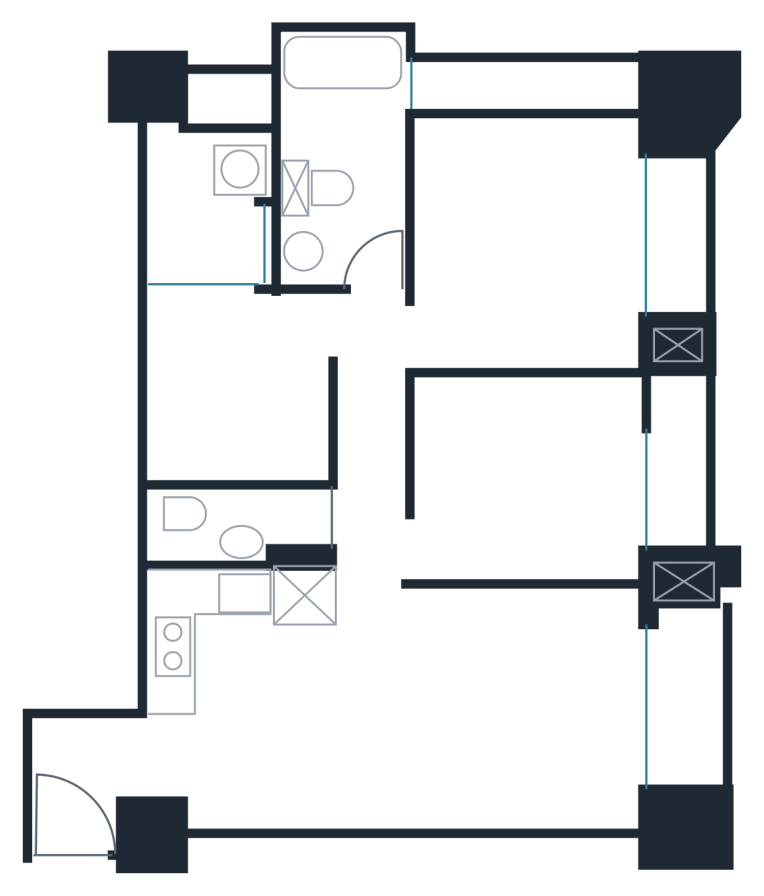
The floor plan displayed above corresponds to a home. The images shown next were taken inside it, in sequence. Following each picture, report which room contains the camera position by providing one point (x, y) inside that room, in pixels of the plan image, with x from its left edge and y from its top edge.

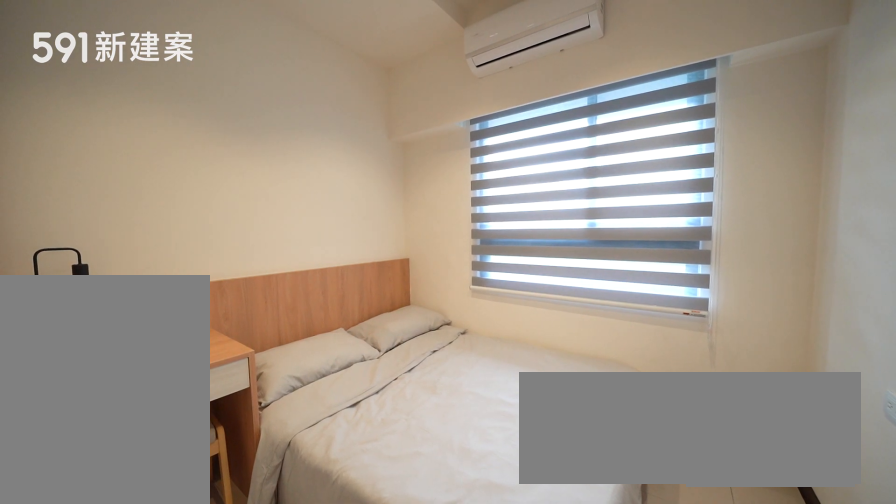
(534, 480)
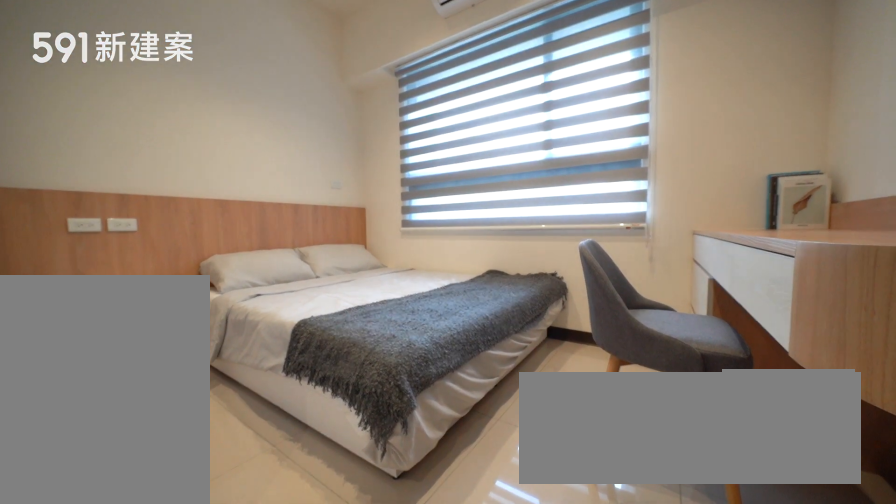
(531, 237)
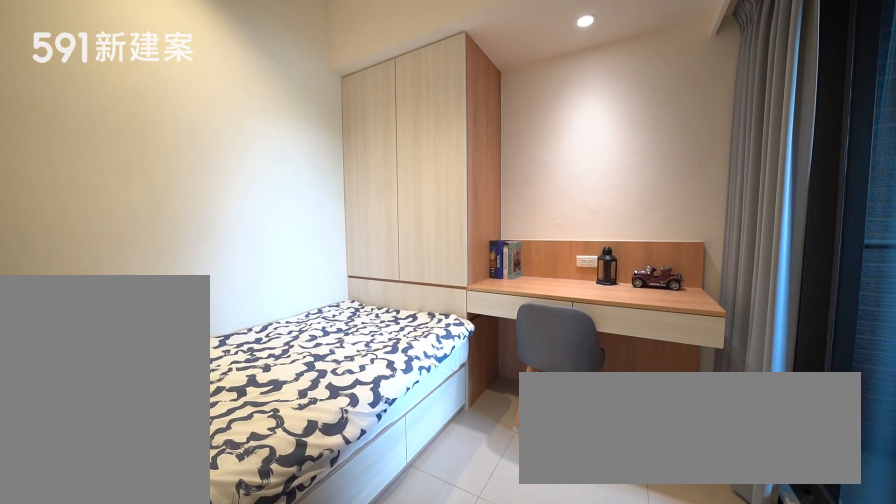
(238, 392)
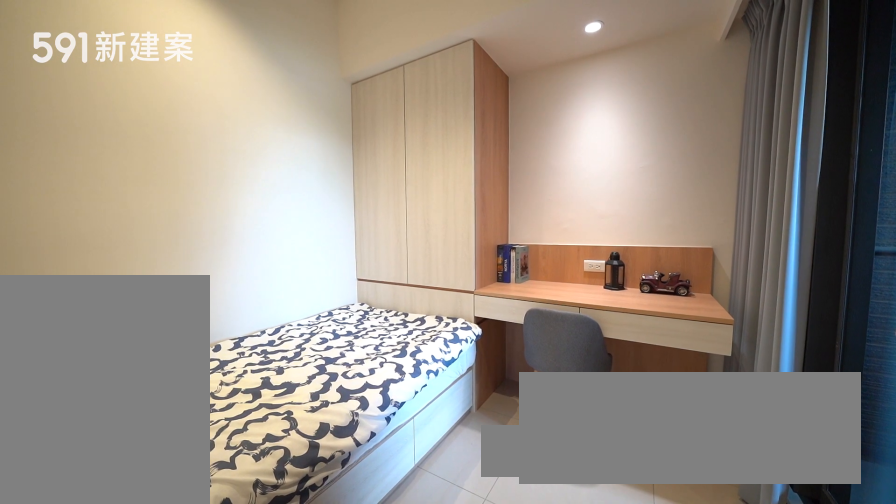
(238, 392)
